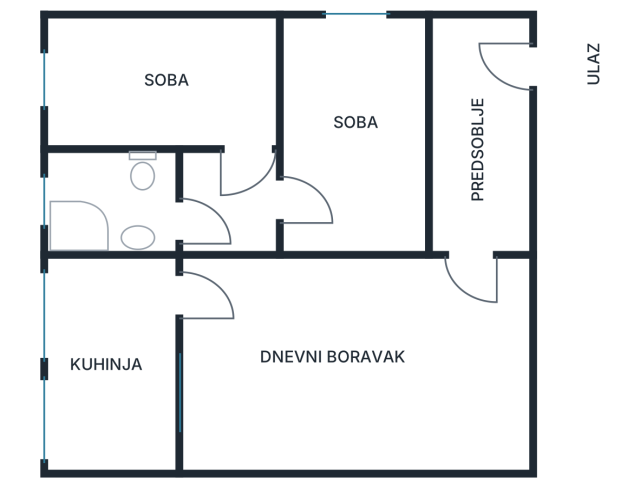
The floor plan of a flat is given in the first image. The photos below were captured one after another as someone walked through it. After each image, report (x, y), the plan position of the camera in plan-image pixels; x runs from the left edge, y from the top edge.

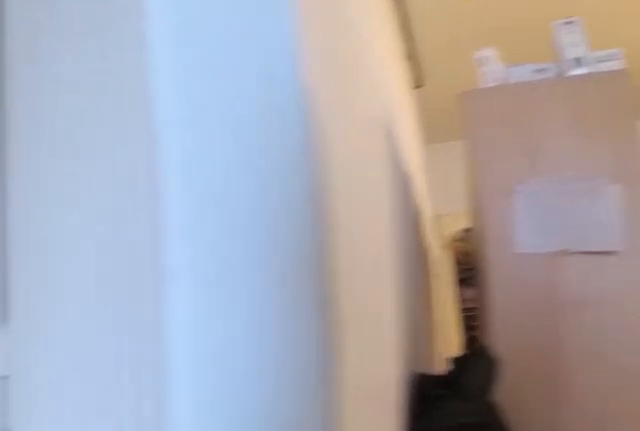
(217, 289)
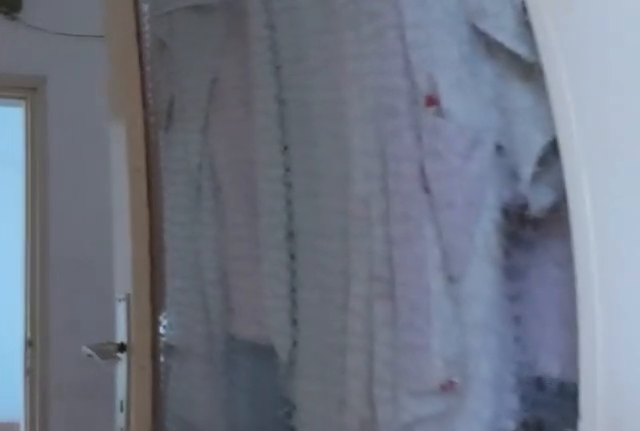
(236, 301)
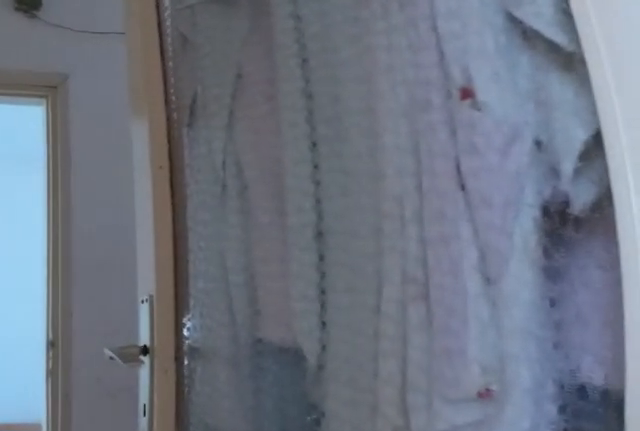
(236, 293)
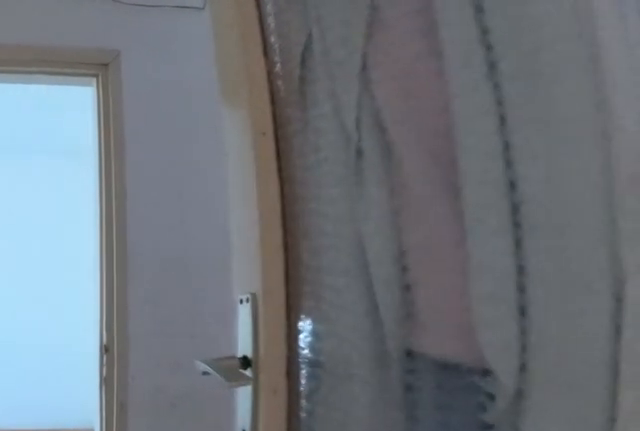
(237, 262)
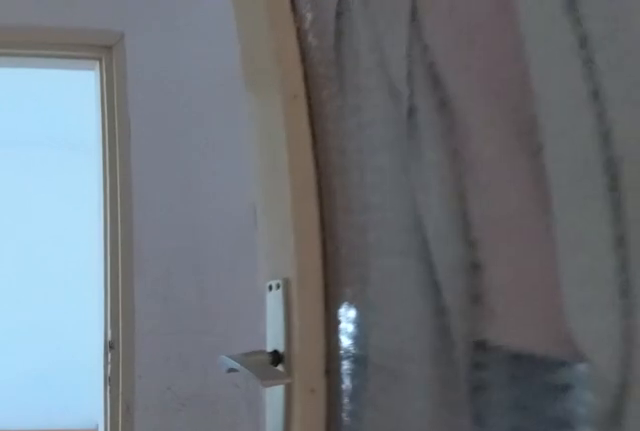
(237, 254)
